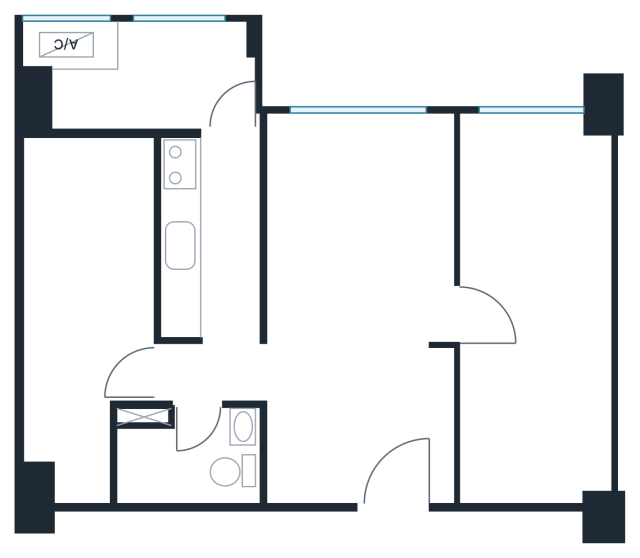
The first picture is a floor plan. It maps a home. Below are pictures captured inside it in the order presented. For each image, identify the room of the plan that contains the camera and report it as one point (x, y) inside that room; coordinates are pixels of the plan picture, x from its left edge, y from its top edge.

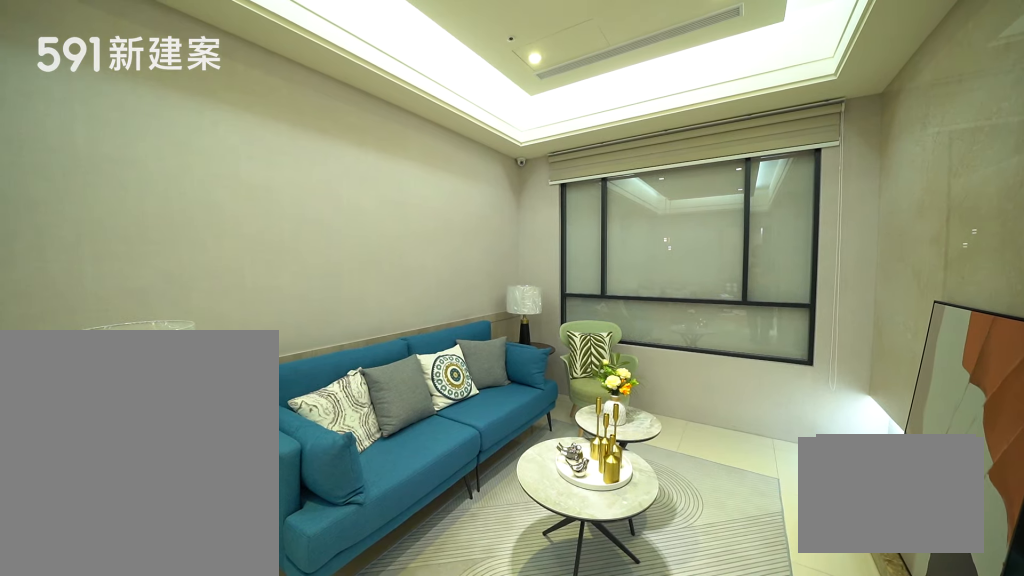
(360, 222)
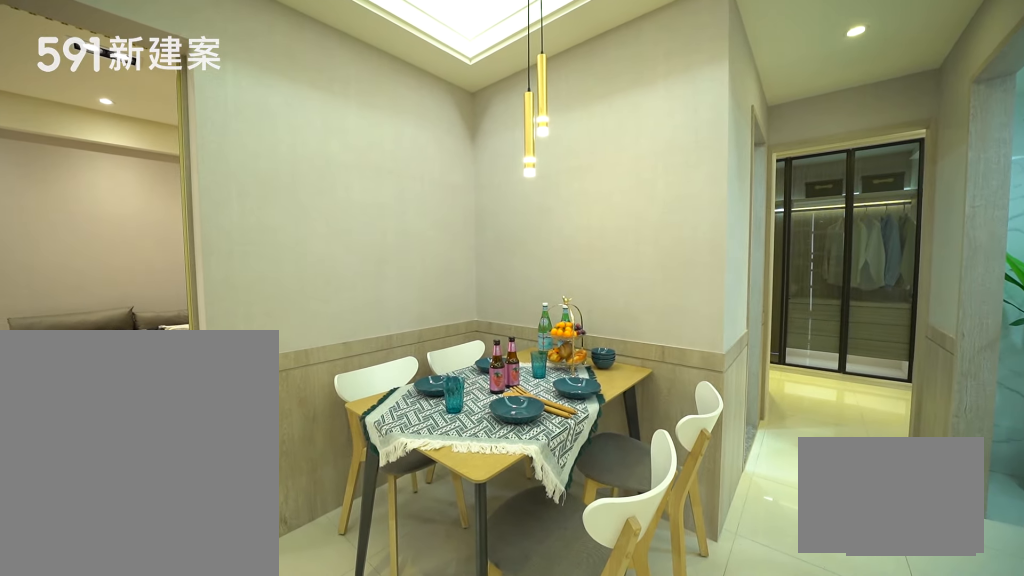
(324, 426)
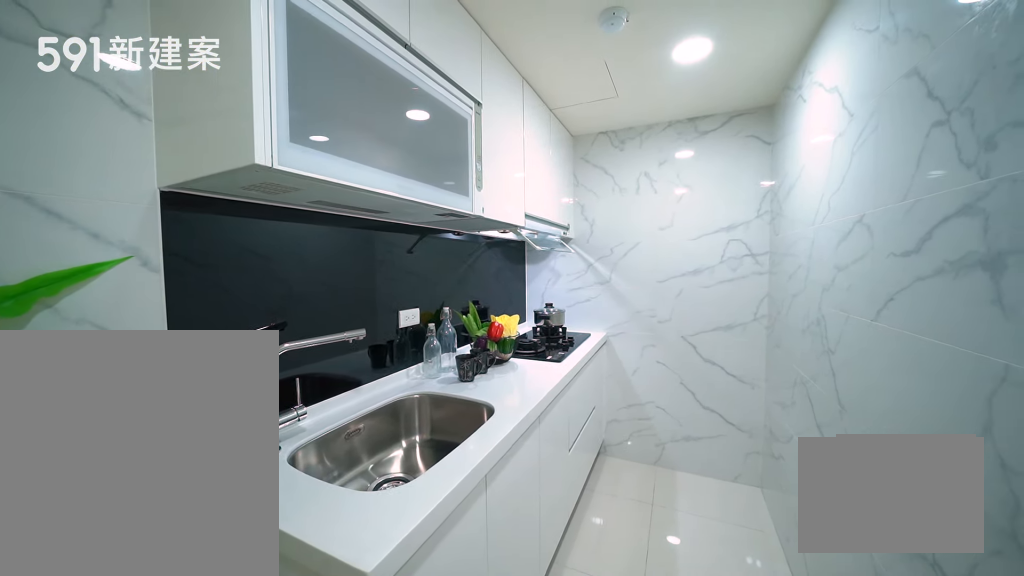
(208, 232)
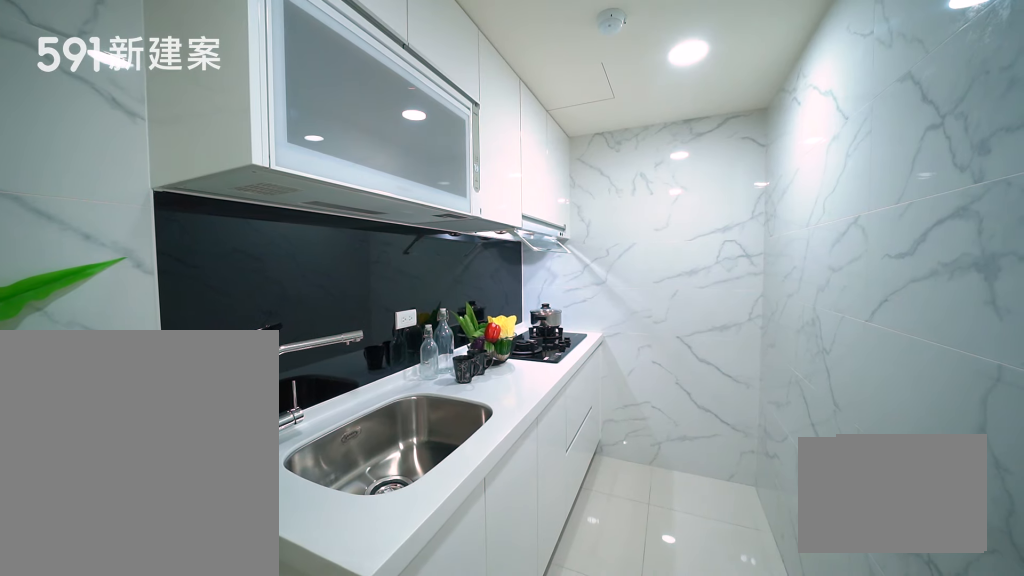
(208, 232)
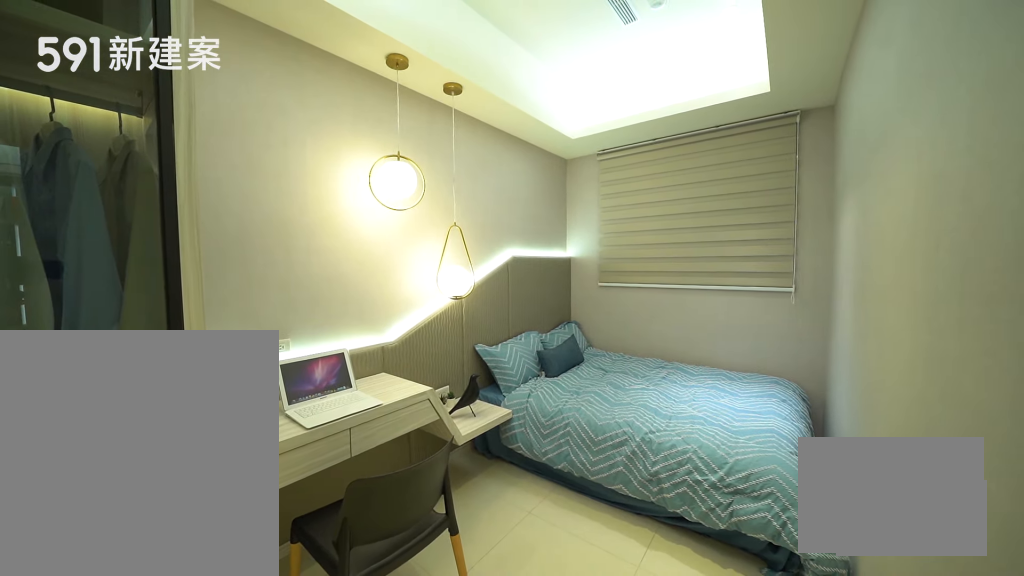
(83, 300)
